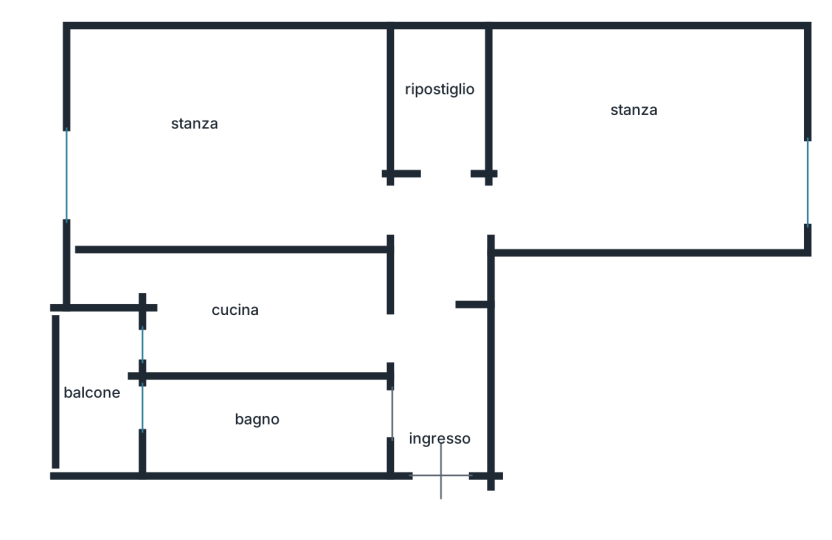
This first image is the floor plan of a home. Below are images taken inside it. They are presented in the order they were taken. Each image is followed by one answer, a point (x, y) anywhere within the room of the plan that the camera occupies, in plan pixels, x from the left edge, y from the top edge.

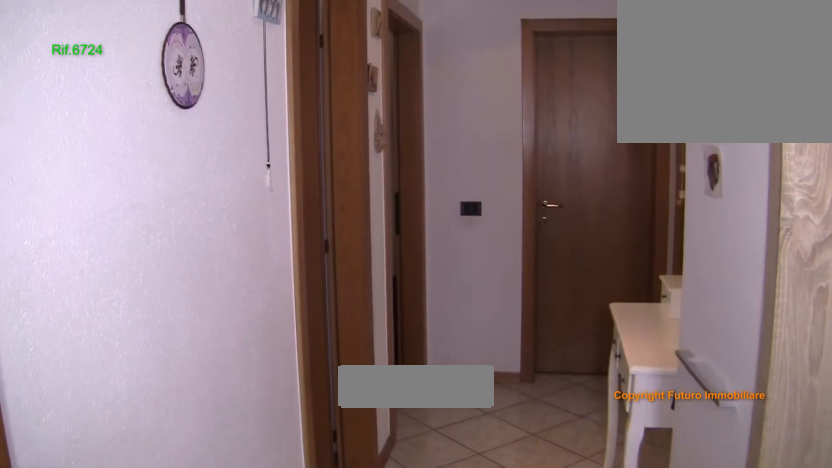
(438, 305)
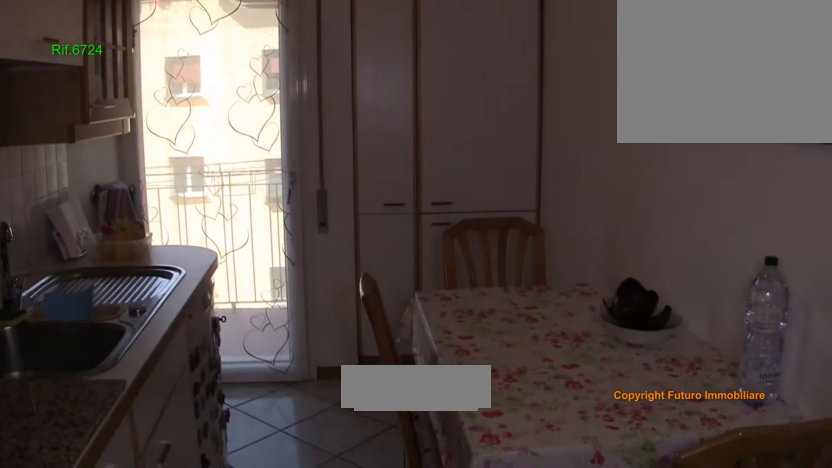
(269, 314)
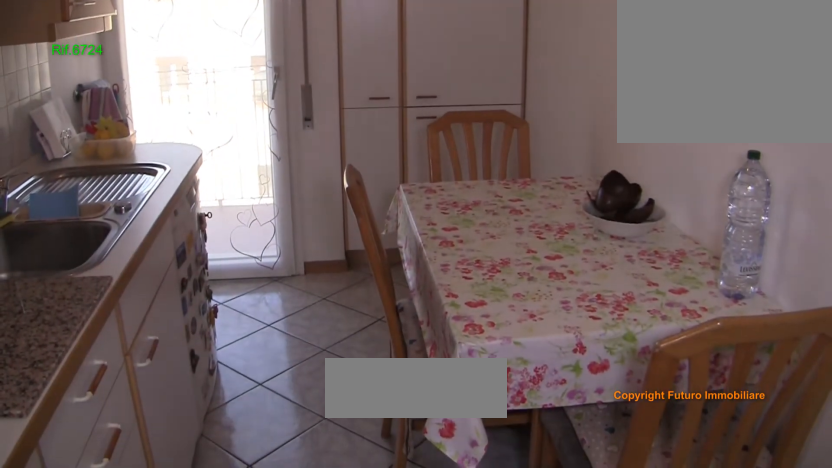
(269, 314)
